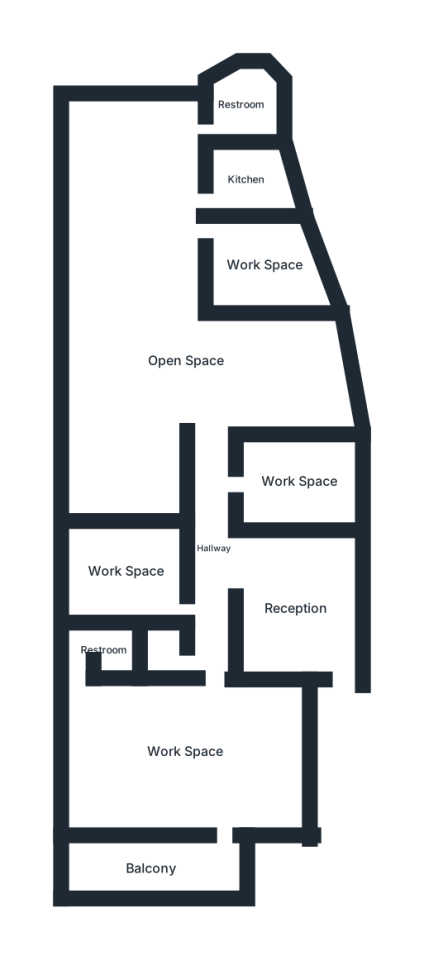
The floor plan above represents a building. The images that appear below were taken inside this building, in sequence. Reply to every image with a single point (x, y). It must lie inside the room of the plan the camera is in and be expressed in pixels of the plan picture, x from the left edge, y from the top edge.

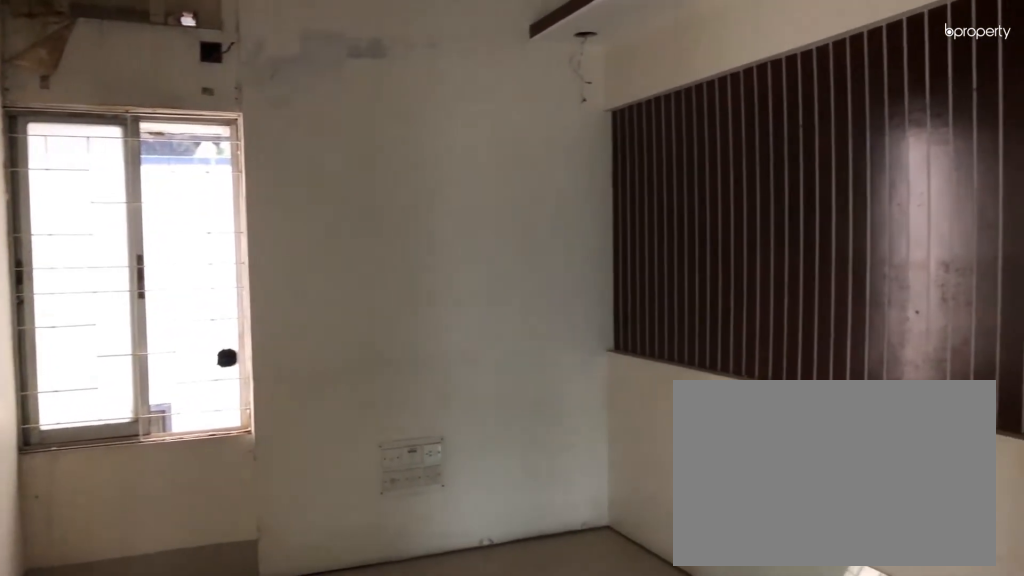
(127, 575)
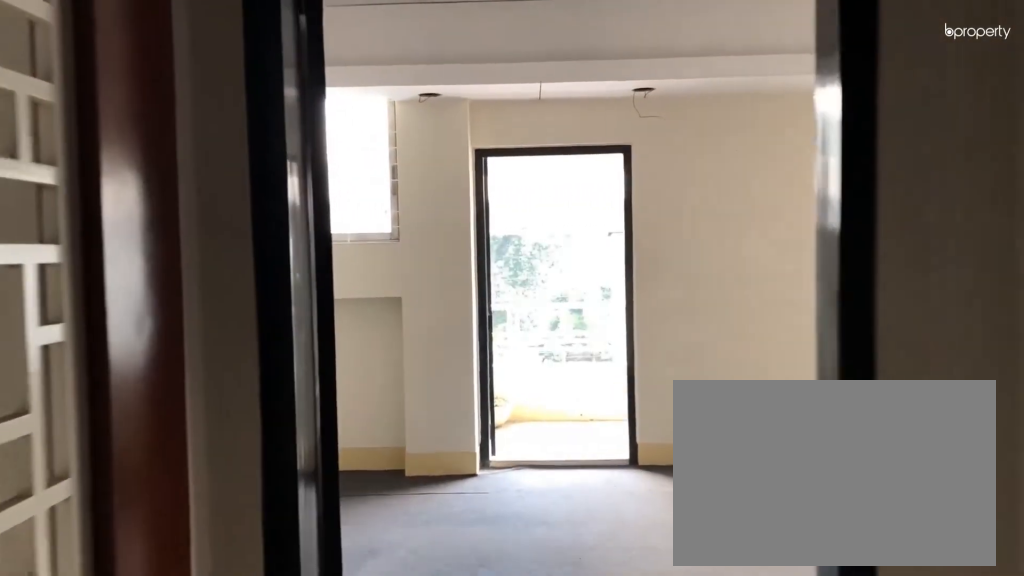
(185, 753)
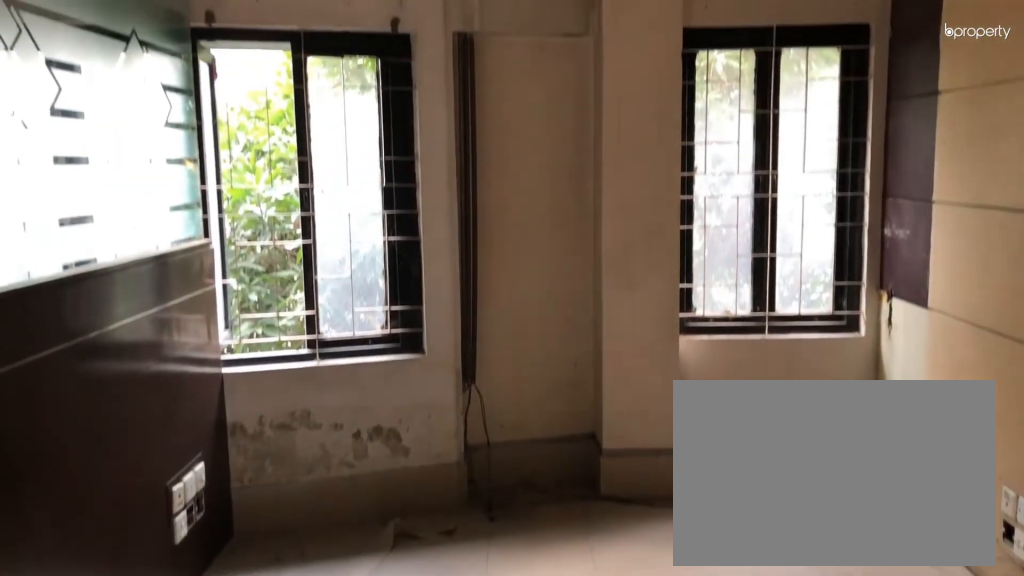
(299, 480)
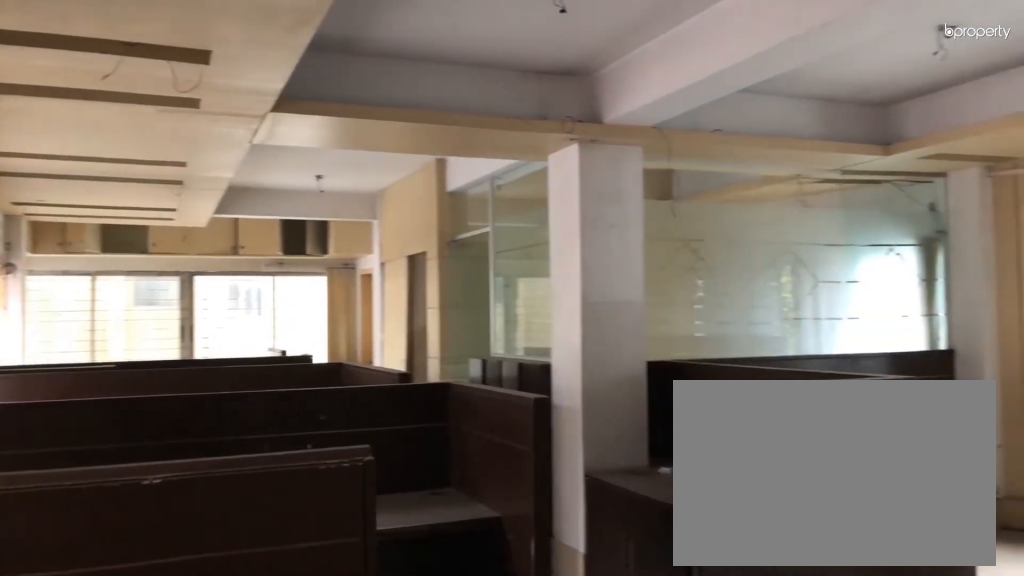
(185, 362)
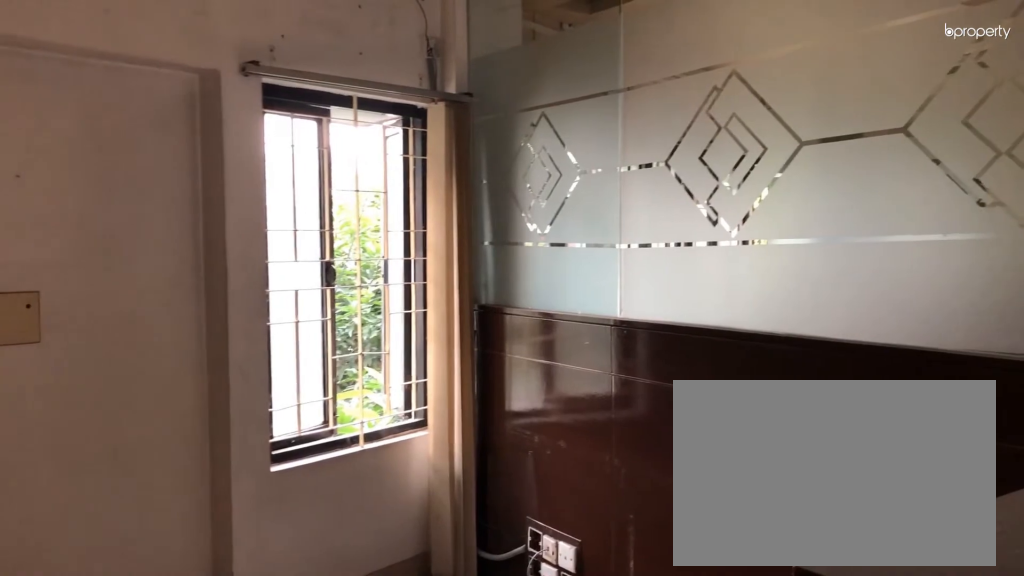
(267, 260)
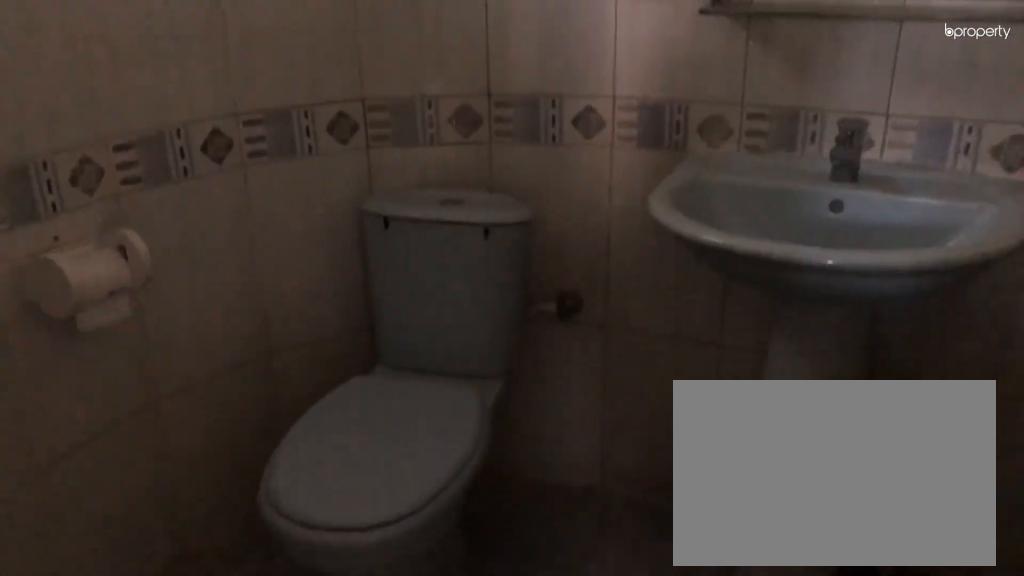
(238, 102)
